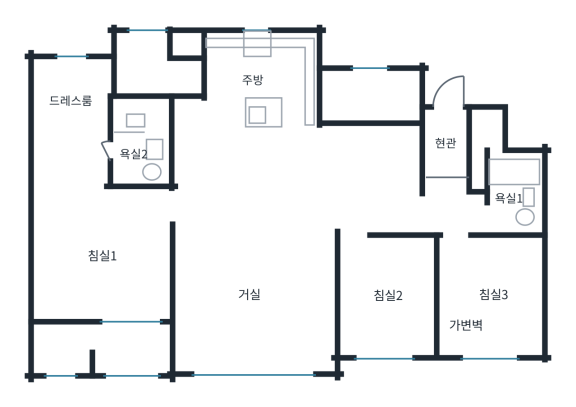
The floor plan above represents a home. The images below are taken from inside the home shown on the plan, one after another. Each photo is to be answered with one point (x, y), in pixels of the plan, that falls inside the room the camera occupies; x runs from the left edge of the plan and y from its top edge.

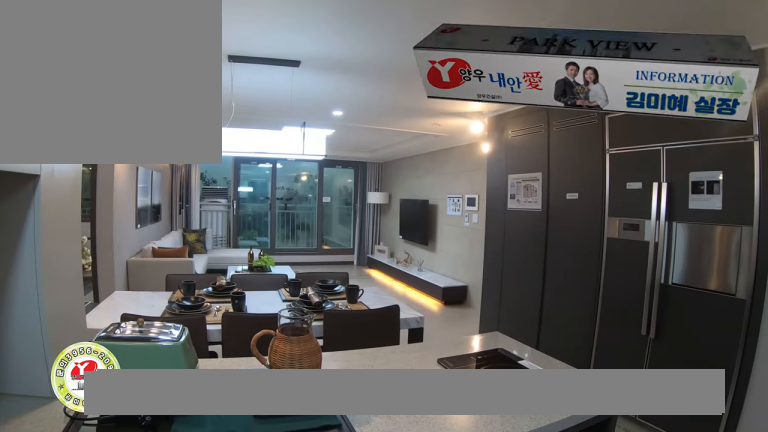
(226, 163)
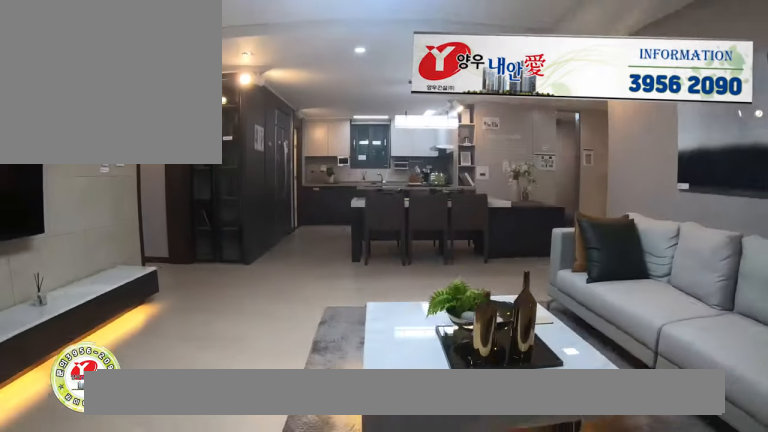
(250, 315)
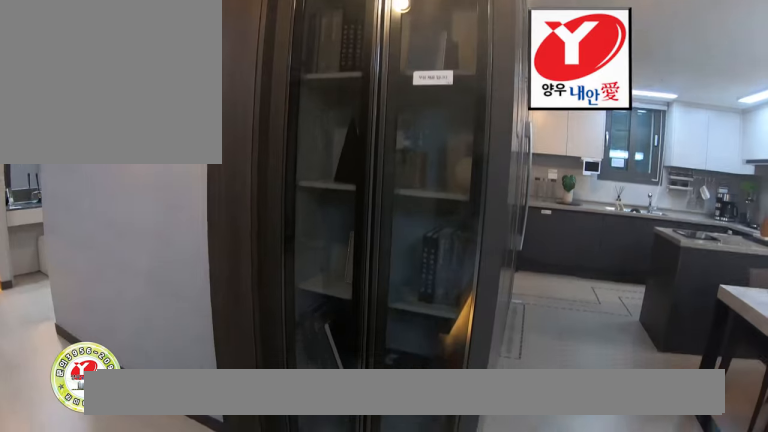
(250, 312)
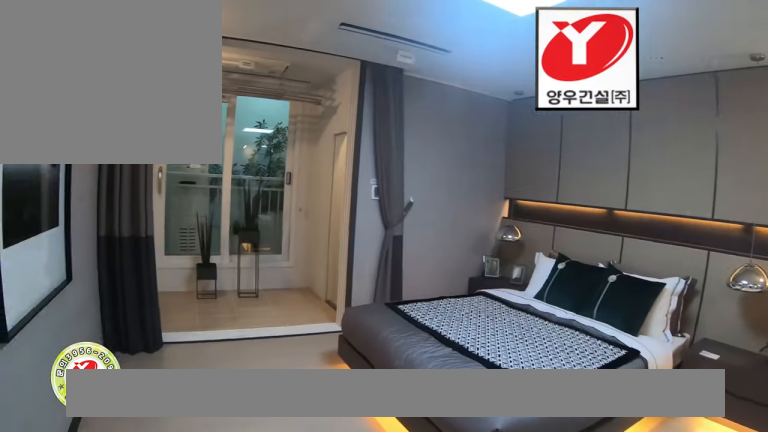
(108, 276)
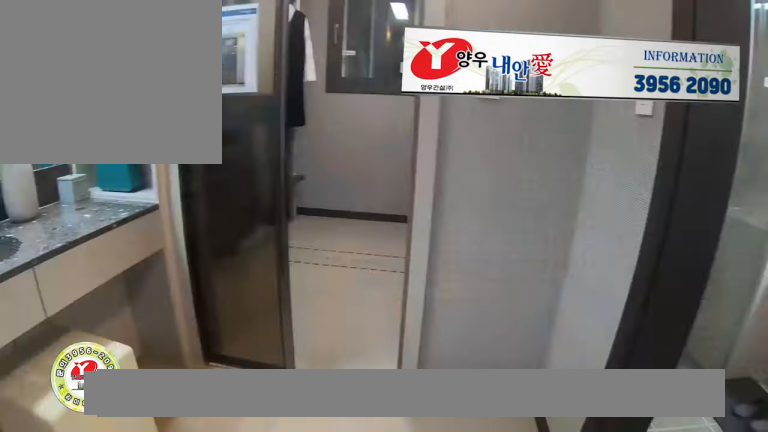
(103, 103)
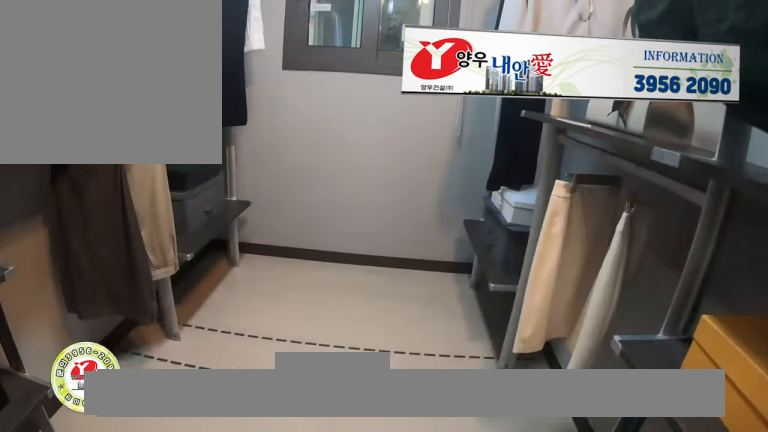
(103, 103)
